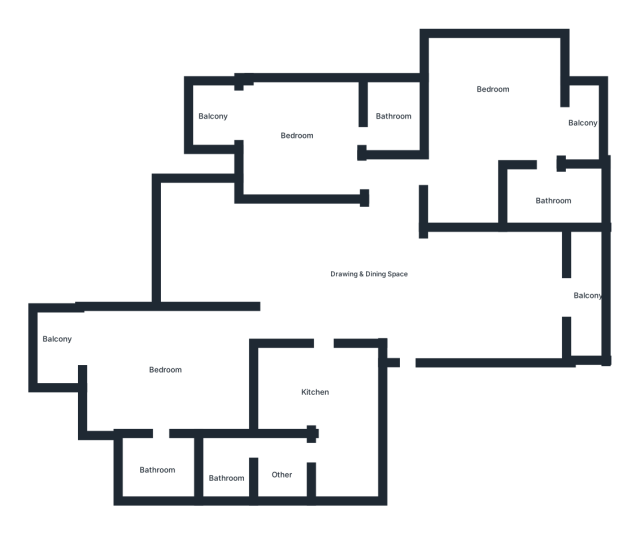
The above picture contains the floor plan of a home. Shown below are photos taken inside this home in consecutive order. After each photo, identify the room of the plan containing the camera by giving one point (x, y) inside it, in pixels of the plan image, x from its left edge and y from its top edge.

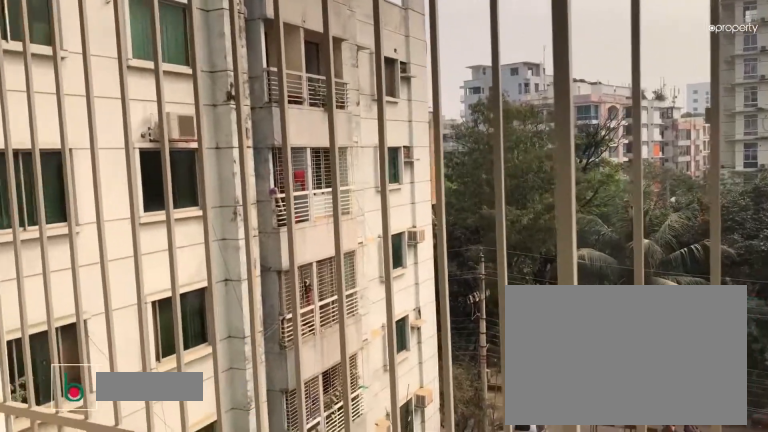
(584, 299)
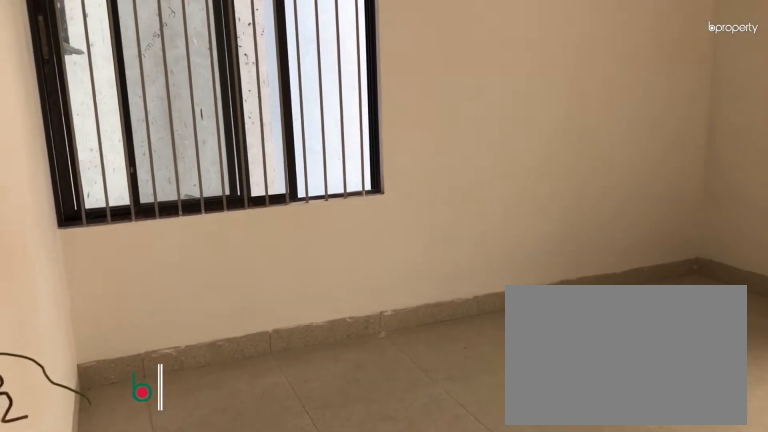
(483, 90)
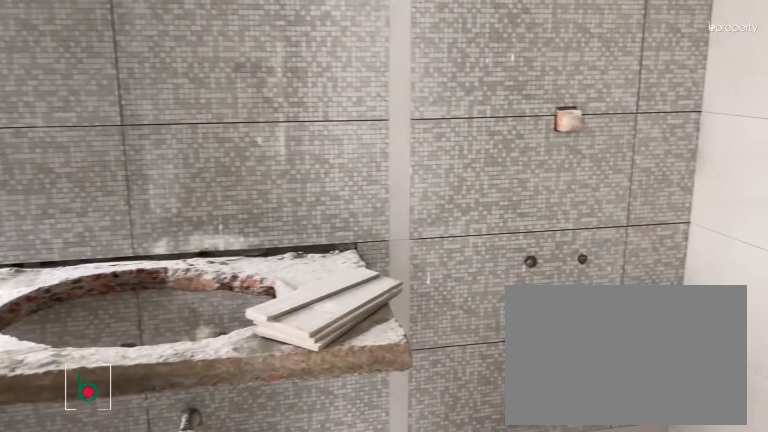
(548, 196)
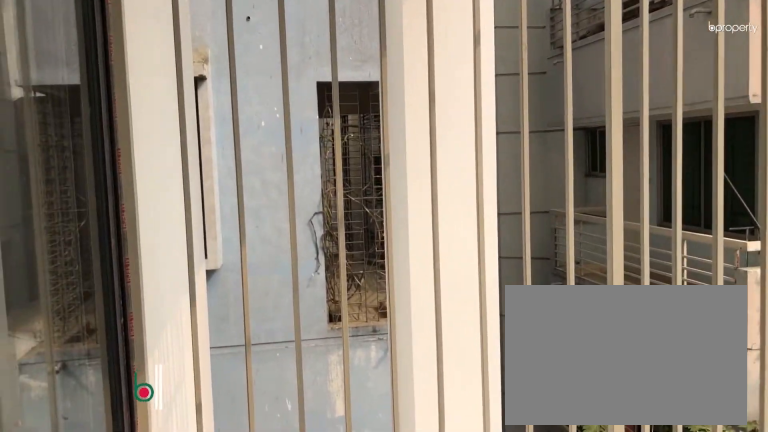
(586, 127)
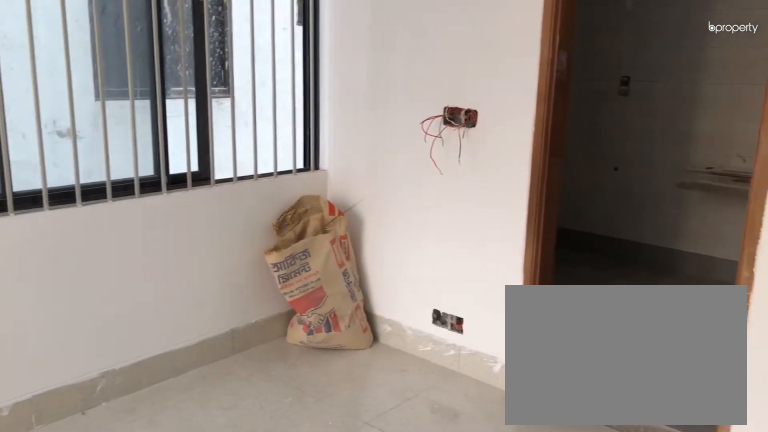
(295, 146)
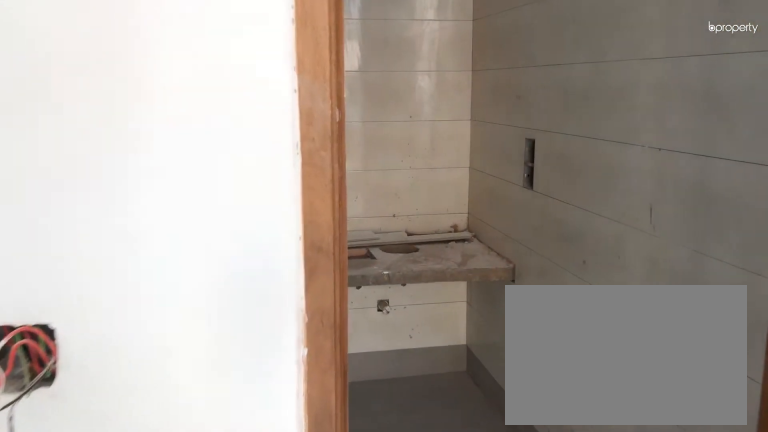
(342, 138)
